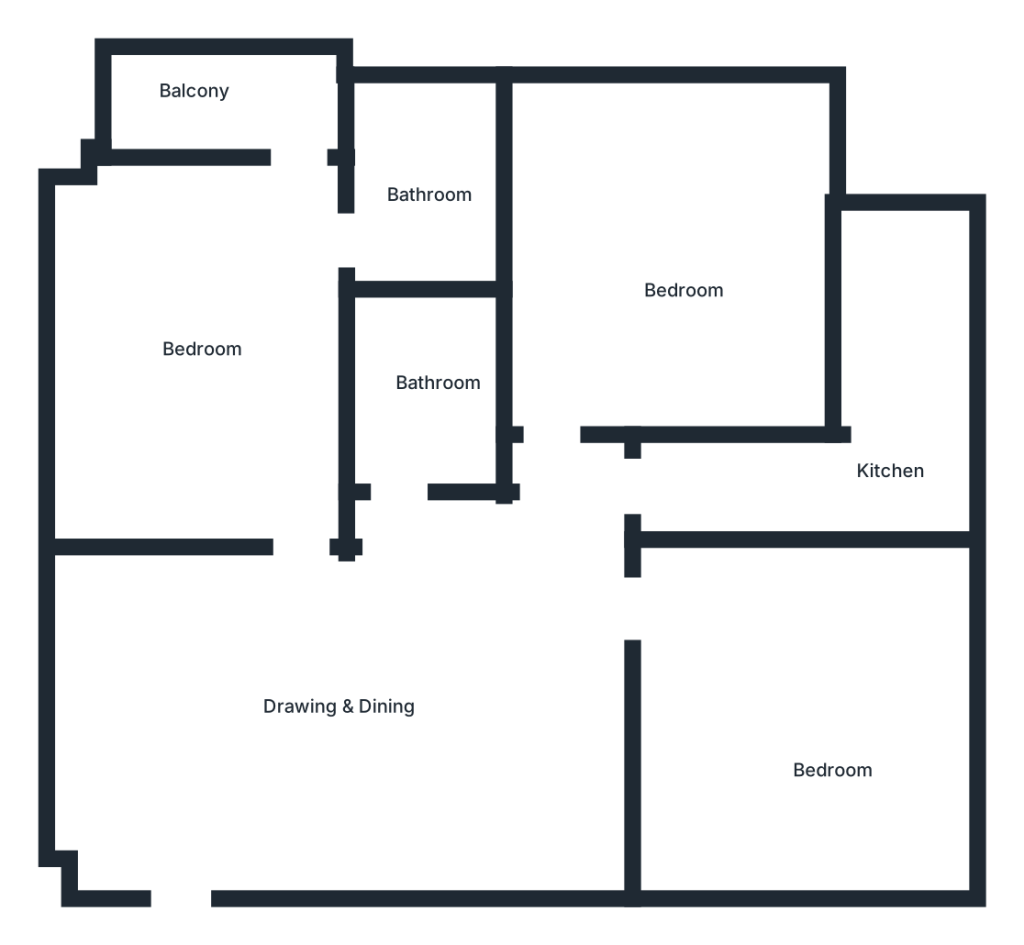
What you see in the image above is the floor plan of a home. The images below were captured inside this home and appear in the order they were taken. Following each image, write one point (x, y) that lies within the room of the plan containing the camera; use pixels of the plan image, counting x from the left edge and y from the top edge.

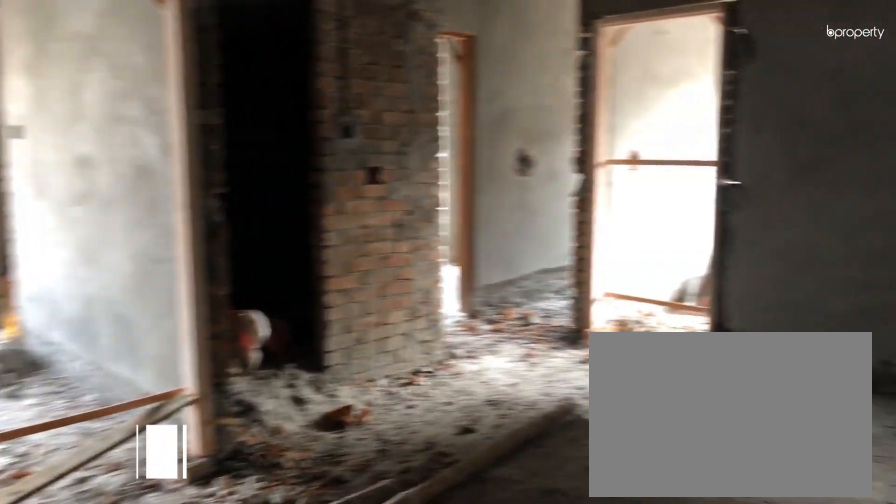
(352, 693)
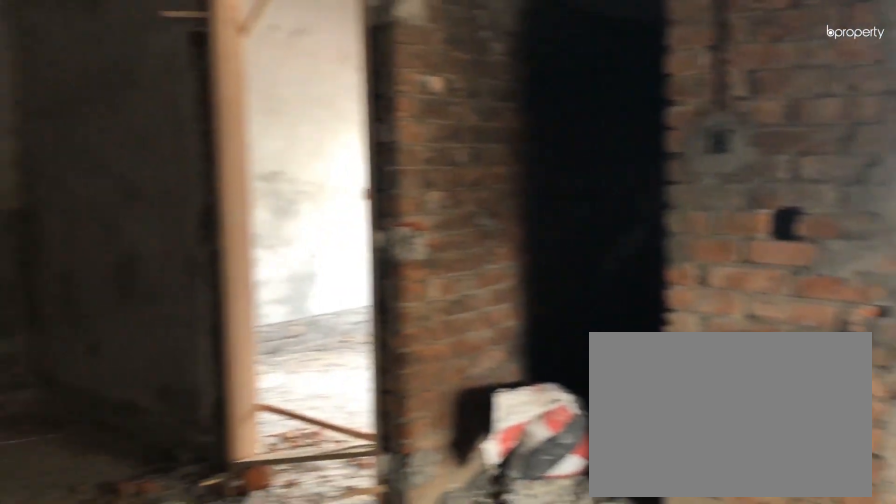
(326, 683)
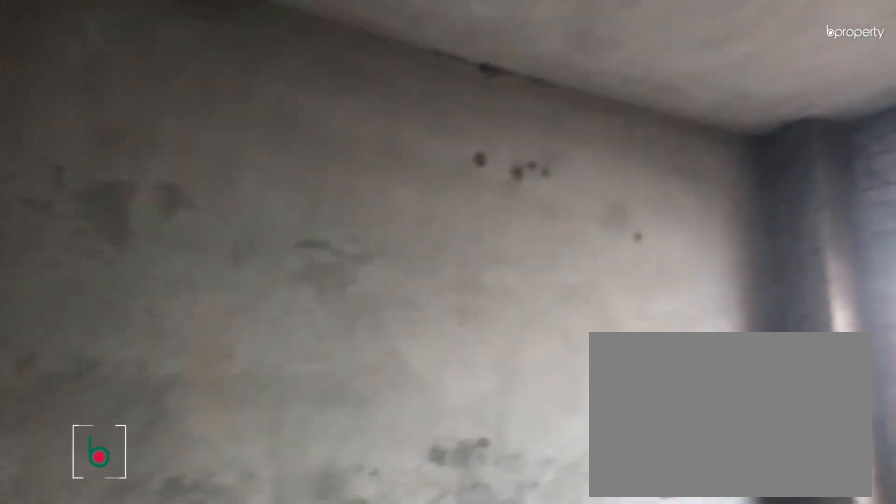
(193, 282)
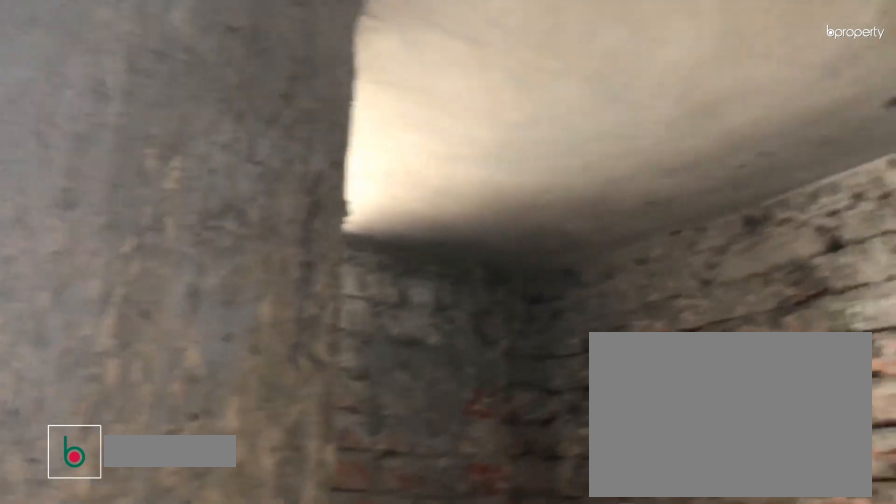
(424, 197)
